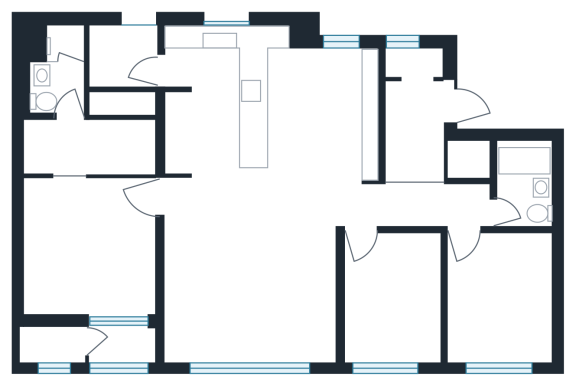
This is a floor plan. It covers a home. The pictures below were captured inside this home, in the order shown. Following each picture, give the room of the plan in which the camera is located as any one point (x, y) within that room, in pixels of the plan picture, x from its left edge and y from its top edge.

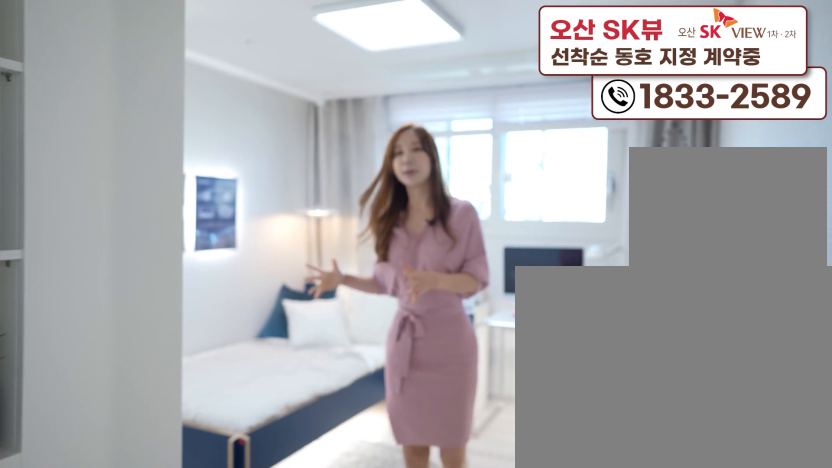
(494, 328)
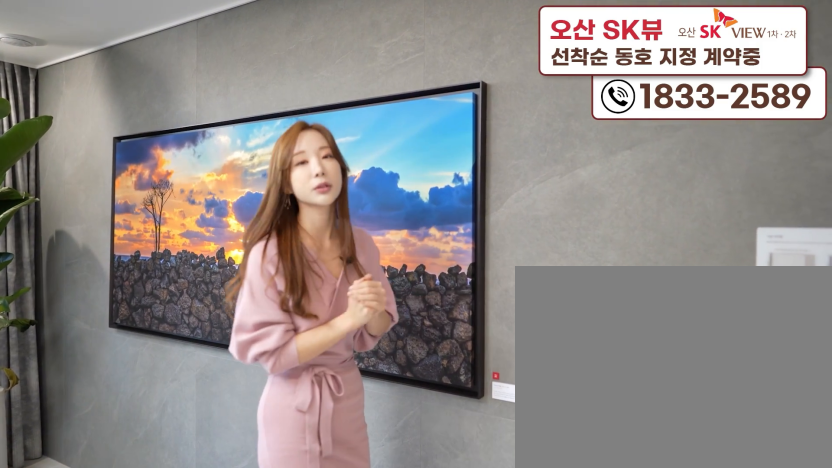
(253, 318)
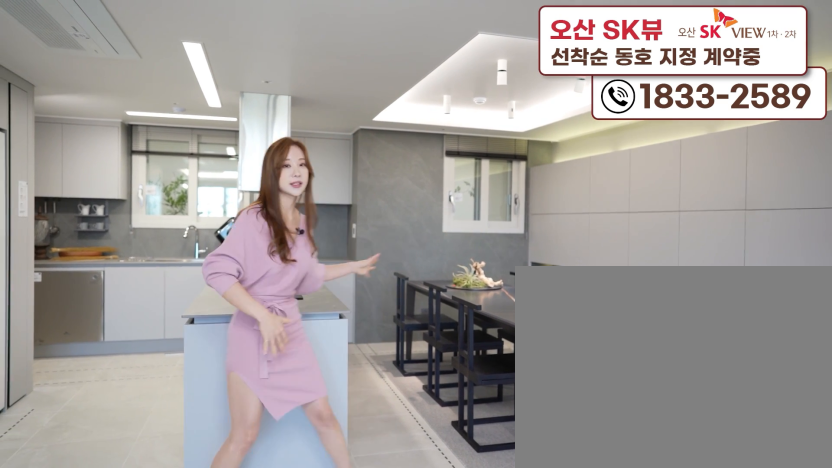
(229, 182)
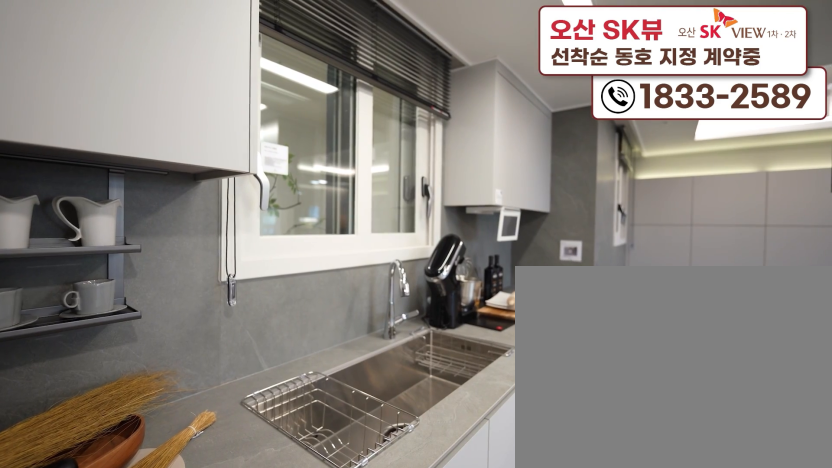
(229, 182)
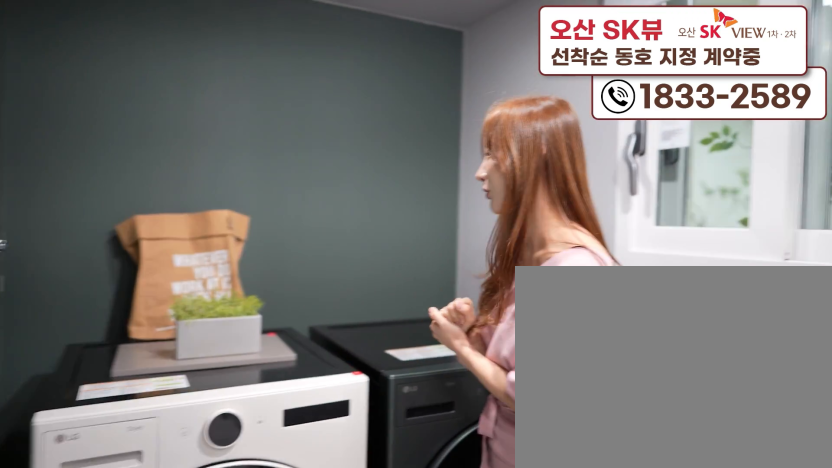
(130, 65)
